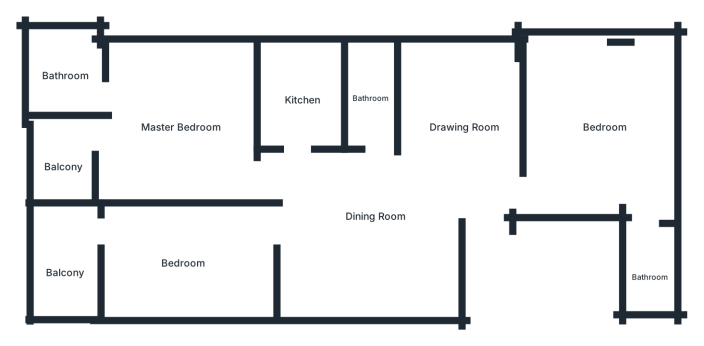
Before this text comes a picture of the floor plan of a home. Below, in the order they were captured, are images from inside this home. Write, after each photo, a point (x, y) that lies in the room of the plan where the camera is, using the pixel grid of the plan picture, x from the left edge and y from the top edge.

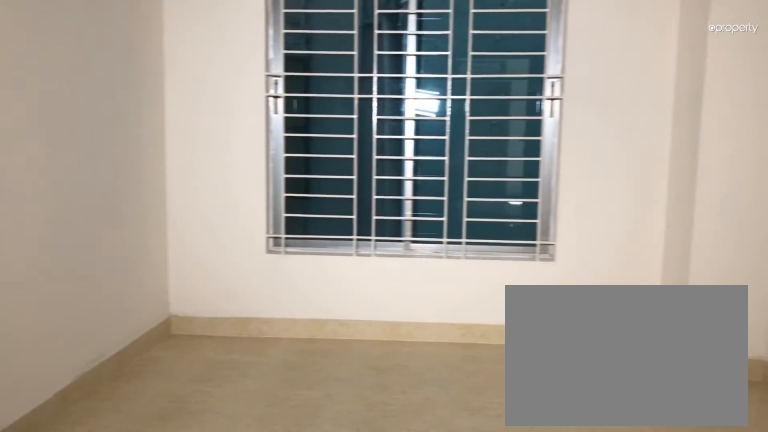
(474, 150)
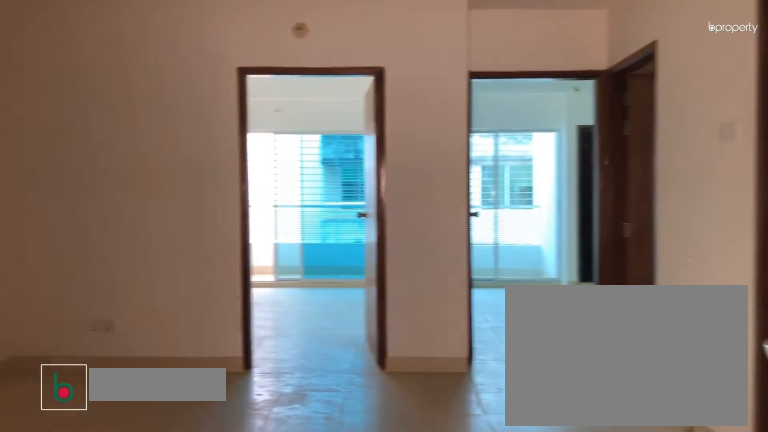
(376, 225)
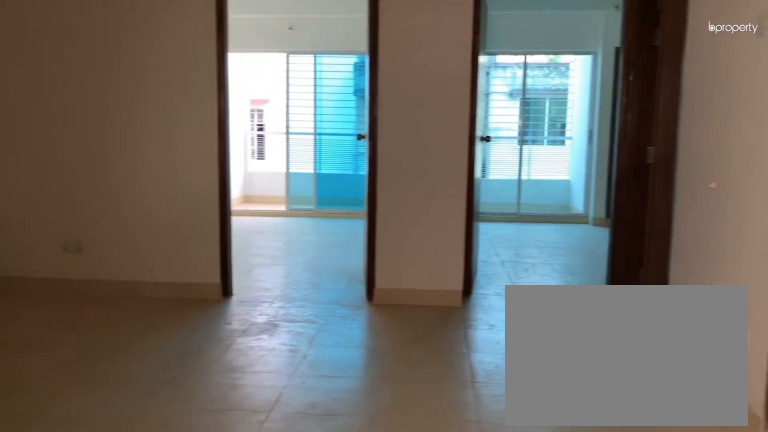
(376, 225)
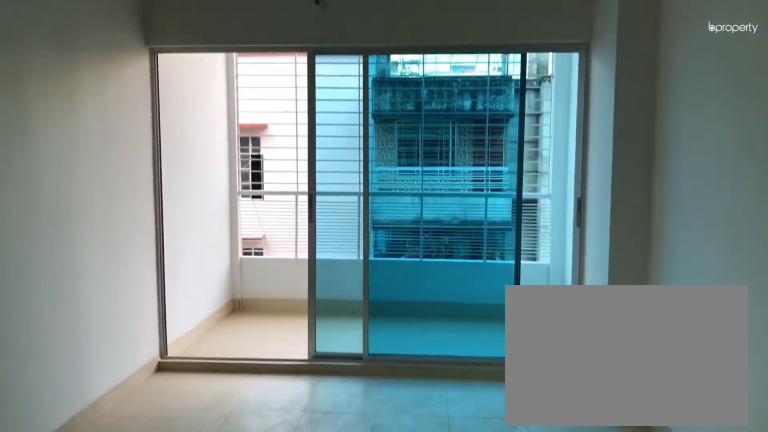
(186, 265)
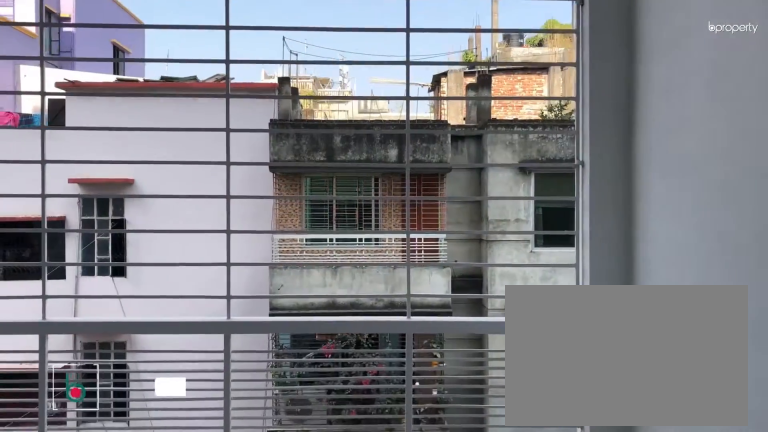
(70, 265)
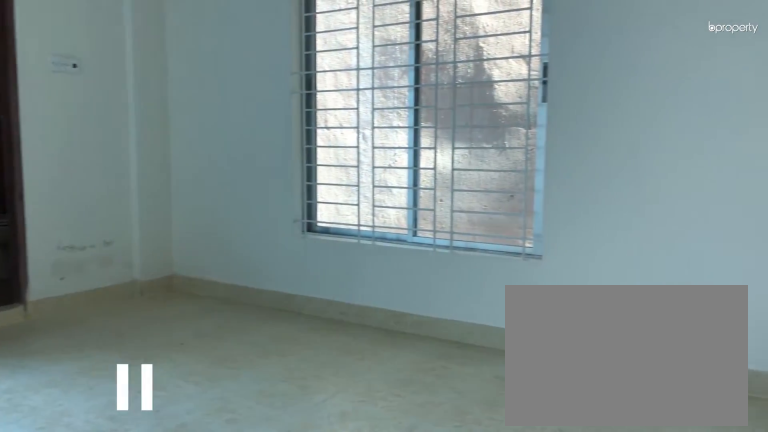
(174, 129)
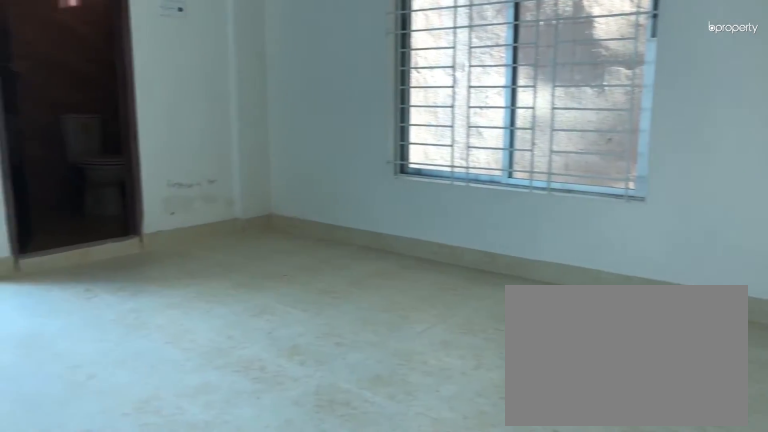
(174, 129)
